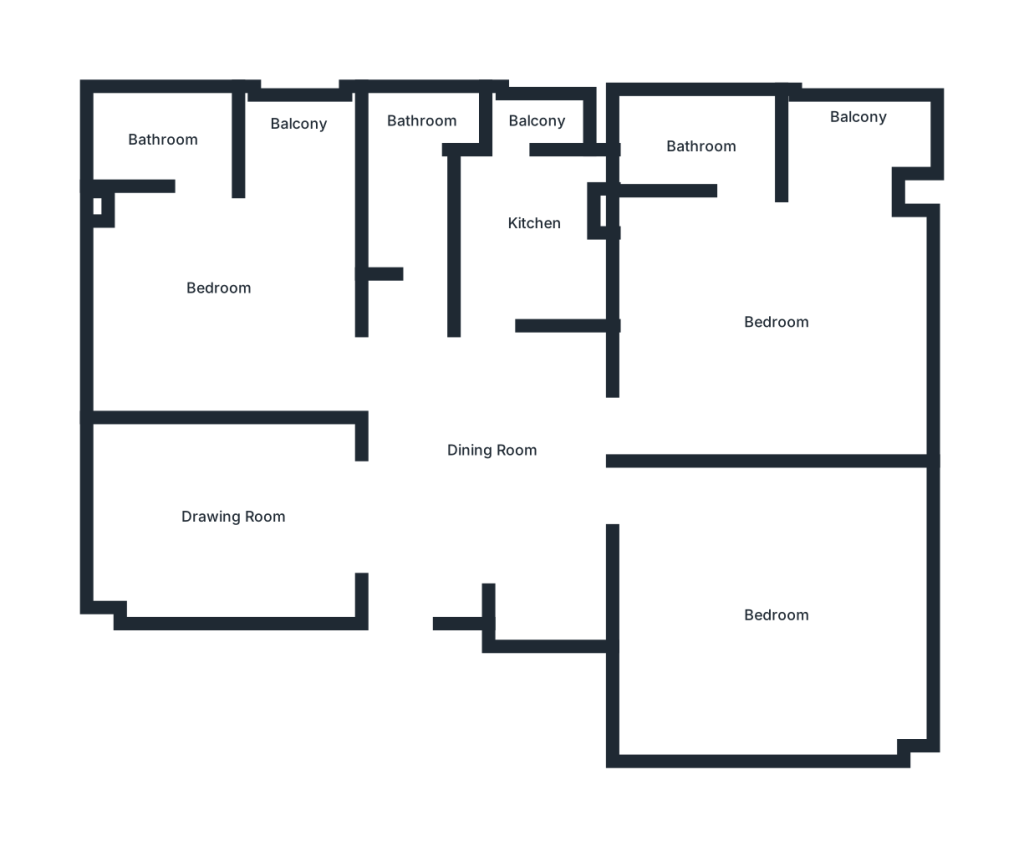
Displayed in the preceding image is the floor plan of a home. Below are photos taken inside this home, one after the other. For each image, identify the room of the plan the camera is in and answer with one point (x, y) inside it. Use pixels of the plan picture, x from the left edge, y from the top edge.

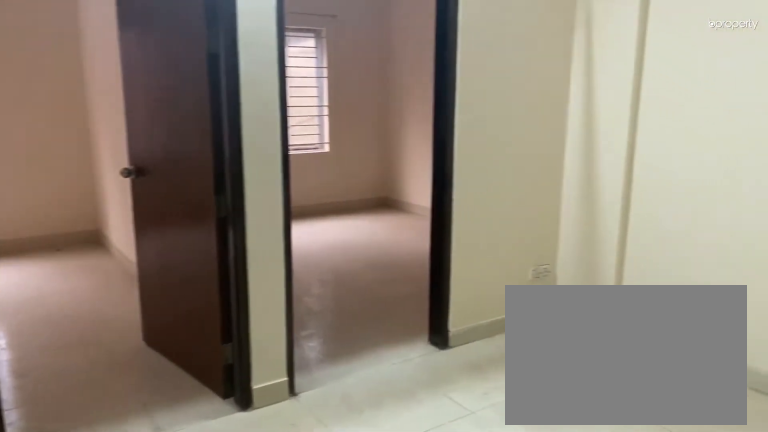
(474, 462)
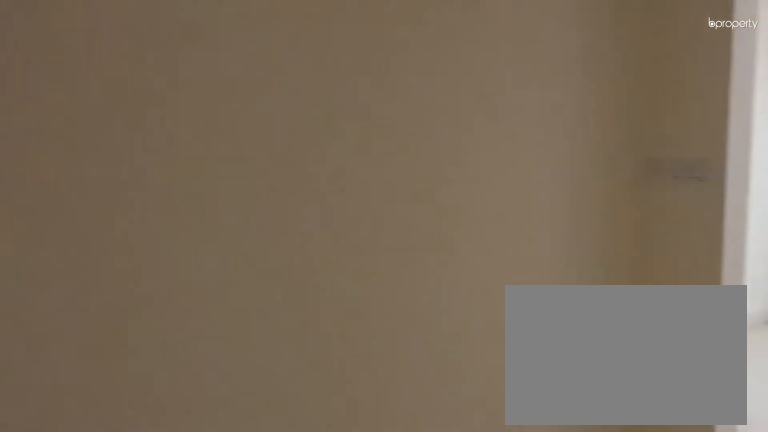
(232, 505)
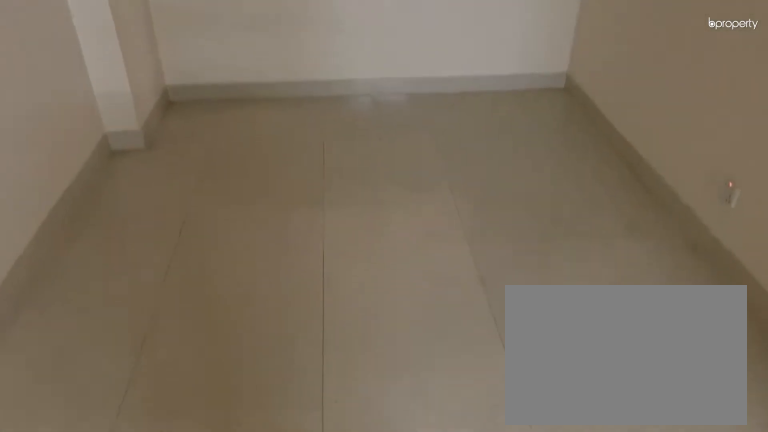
(232, 505)
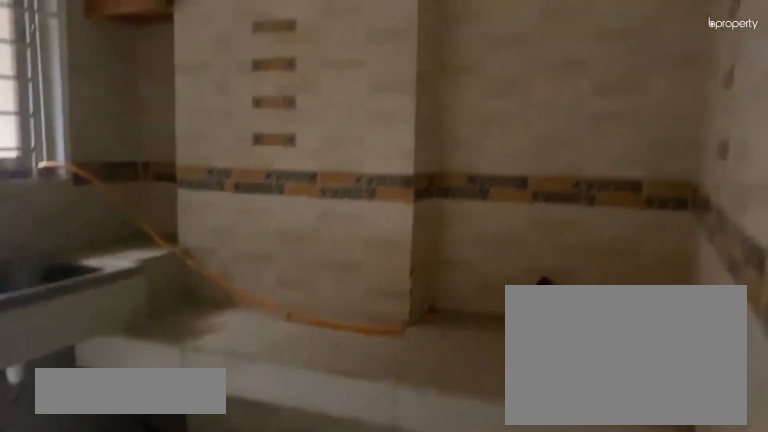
(523, 230)
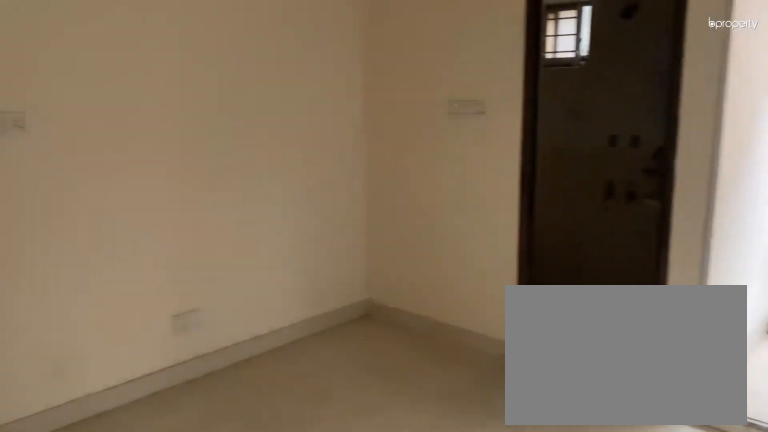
(763, 270)
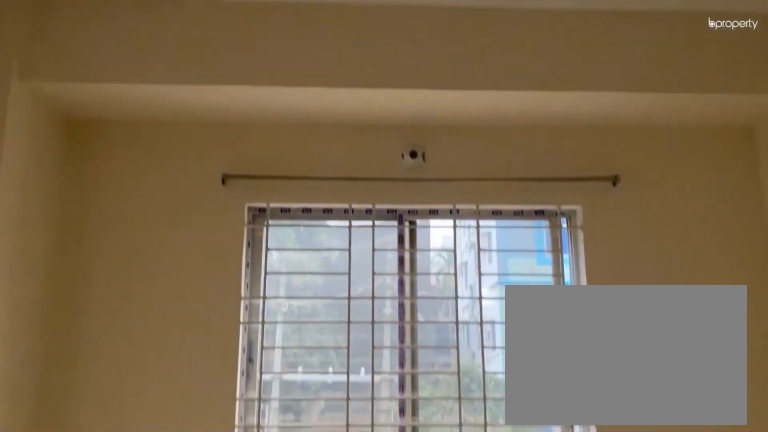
(763, 270)
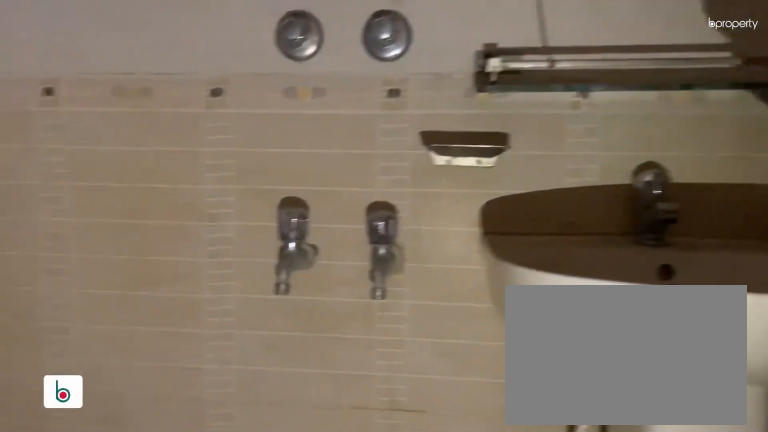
(703, 139)
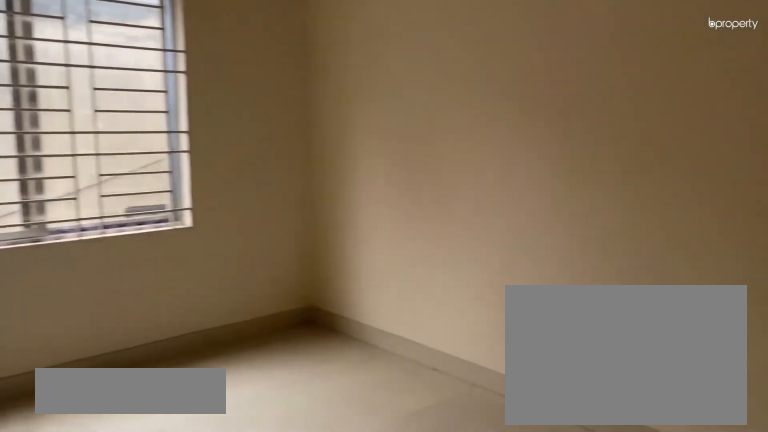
(768, 629)
